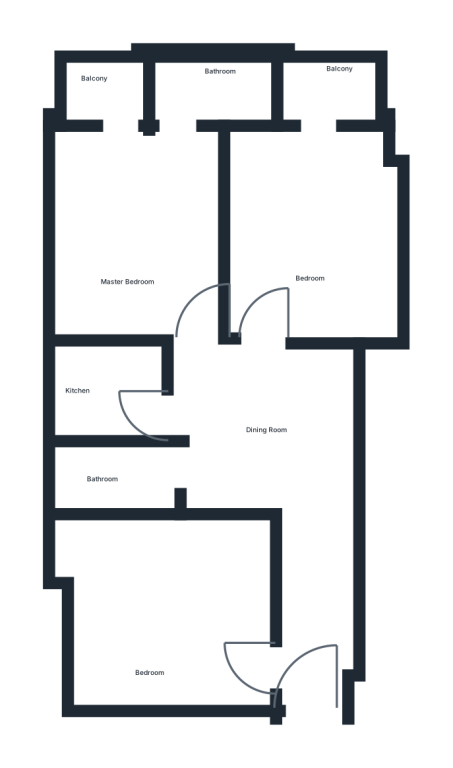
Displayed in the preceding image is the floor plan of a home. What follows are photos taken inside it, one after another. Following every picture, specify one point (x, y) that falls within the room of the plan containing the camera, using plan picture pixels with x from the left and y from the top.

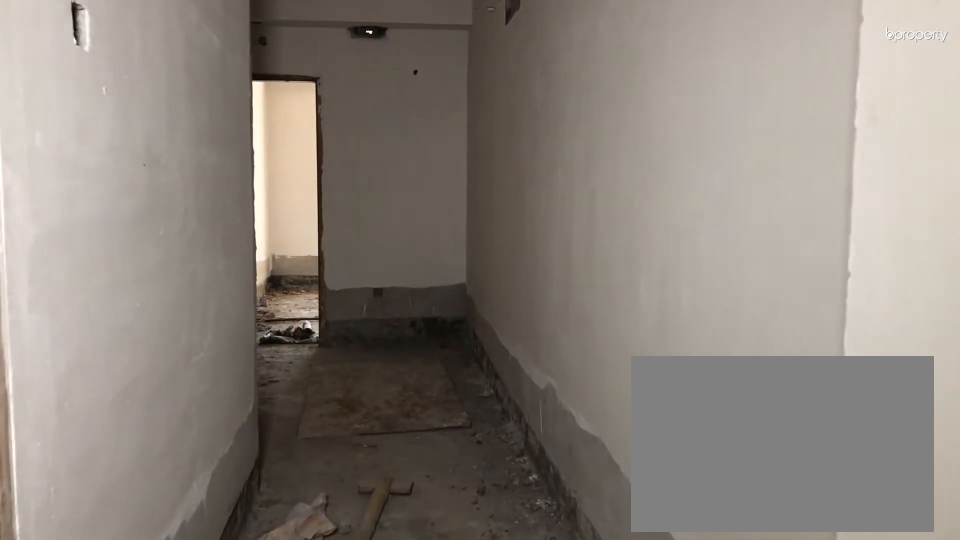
(316, 602)
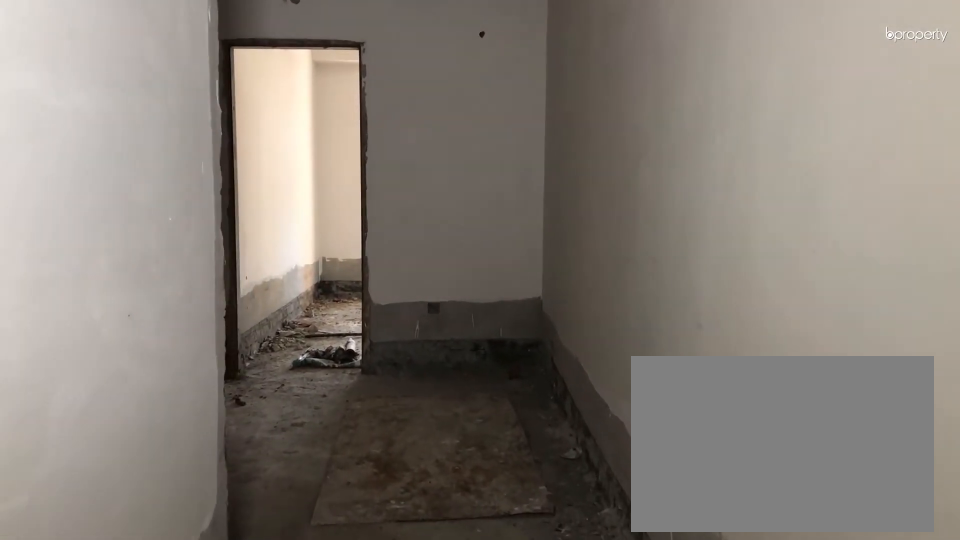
(316, 602)
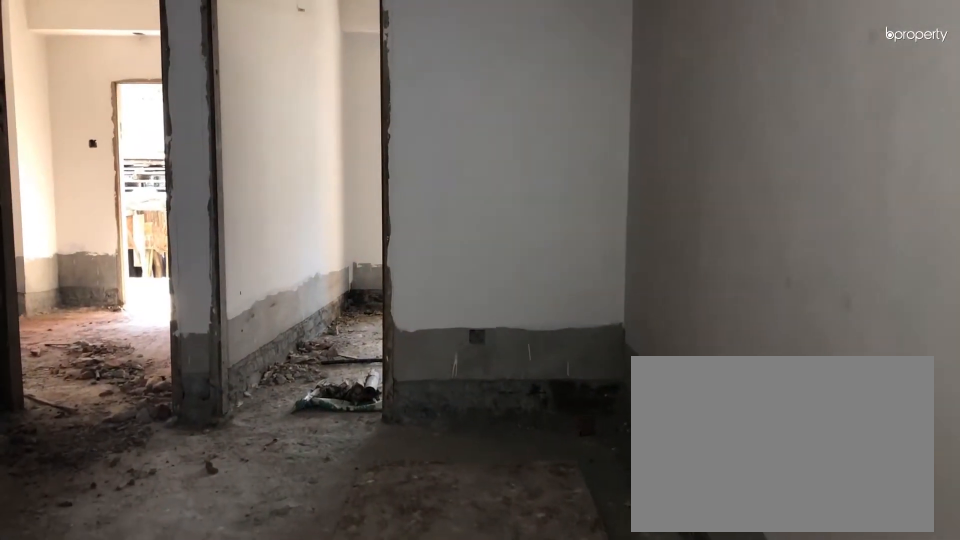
(276, 419)
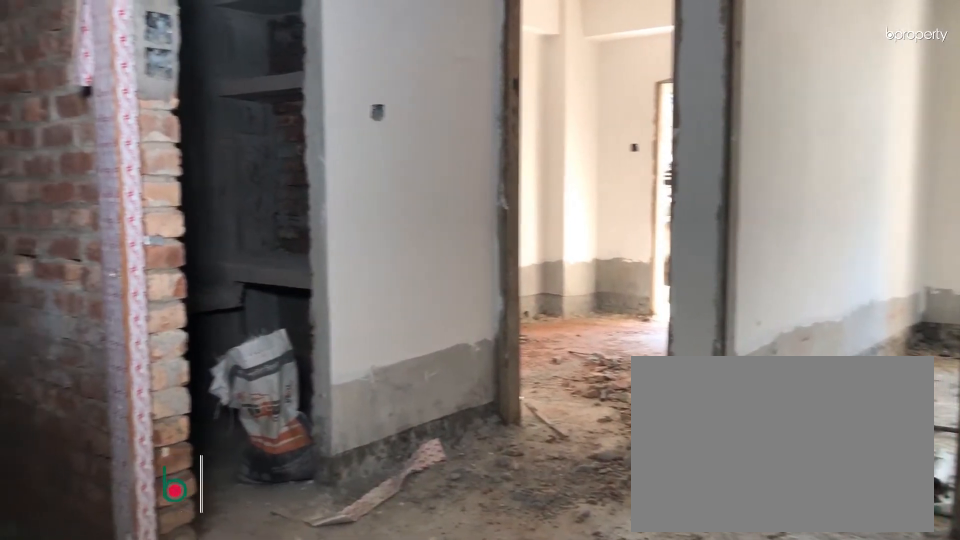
(276, 419)
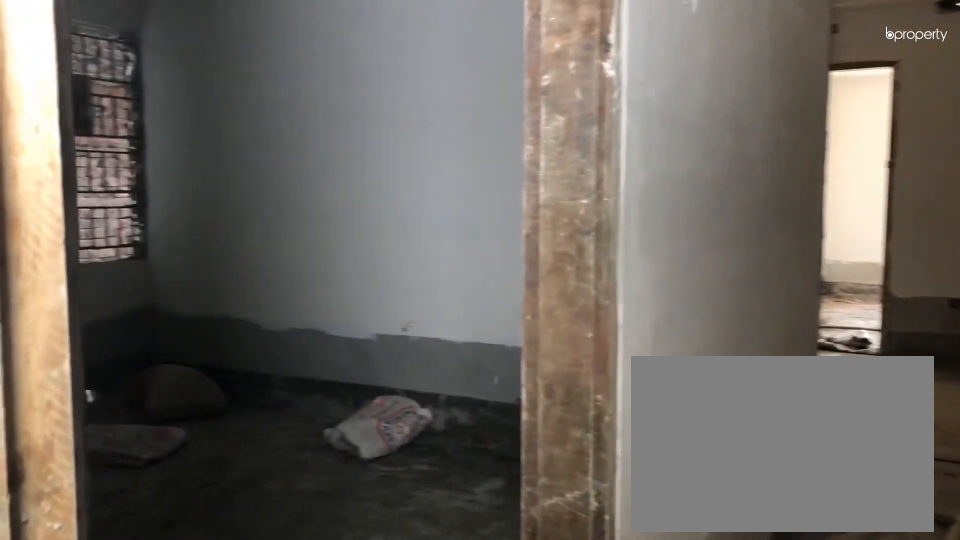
(254, 664)
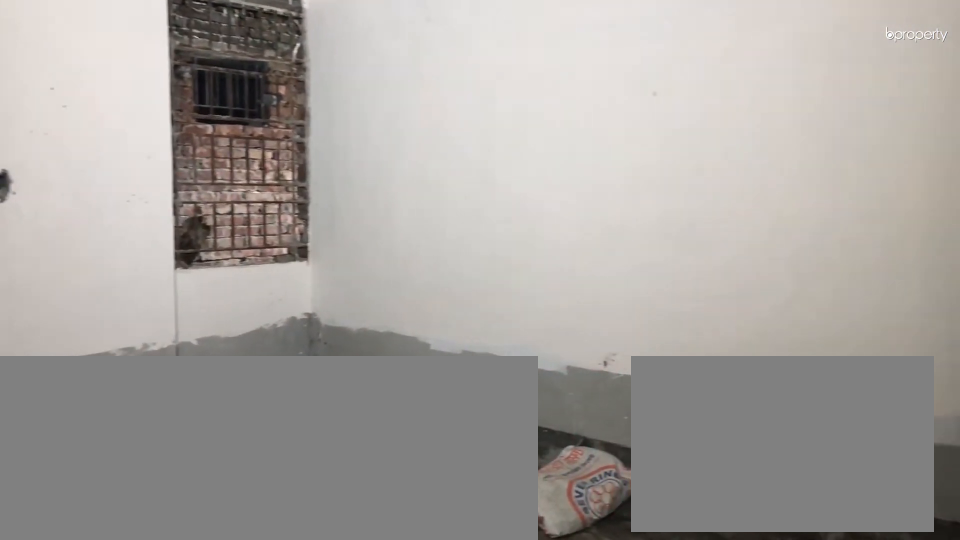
(153, 620)
